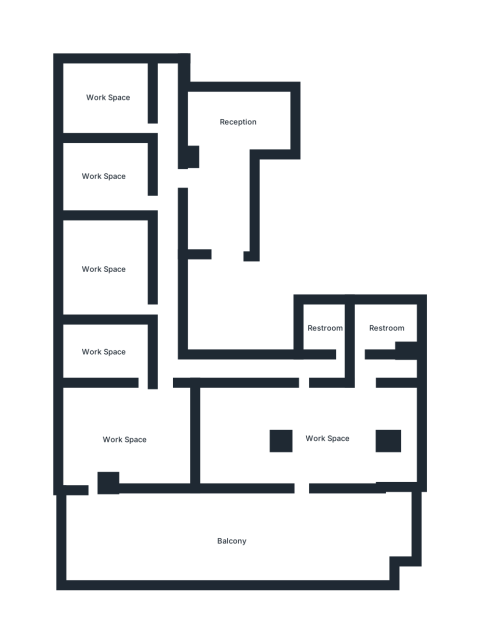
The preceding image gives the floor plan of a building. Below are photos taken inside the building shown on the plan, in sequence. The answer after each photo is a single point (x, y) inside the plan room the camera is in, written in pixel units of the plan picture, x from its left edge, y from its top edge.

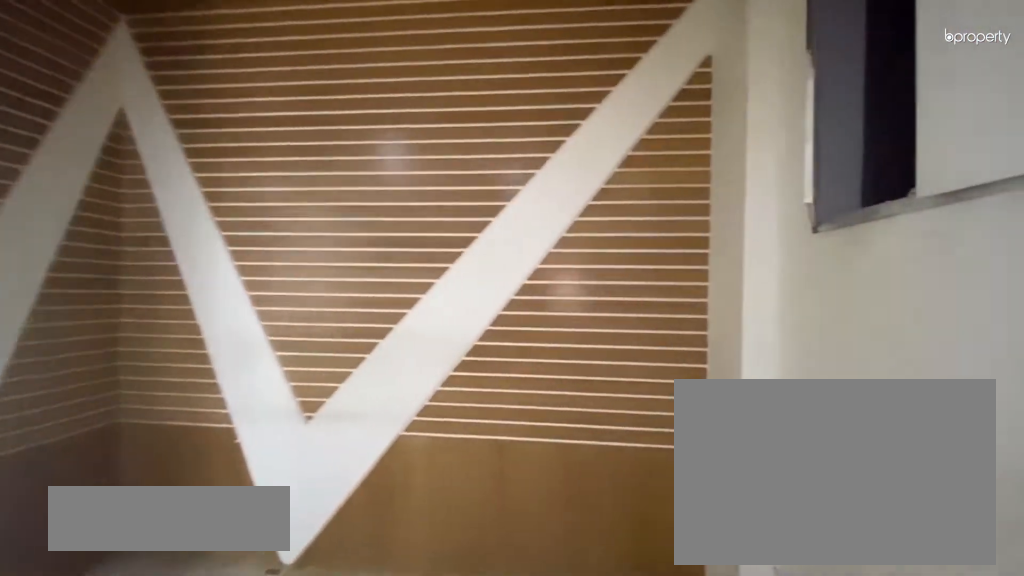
(224, 127)
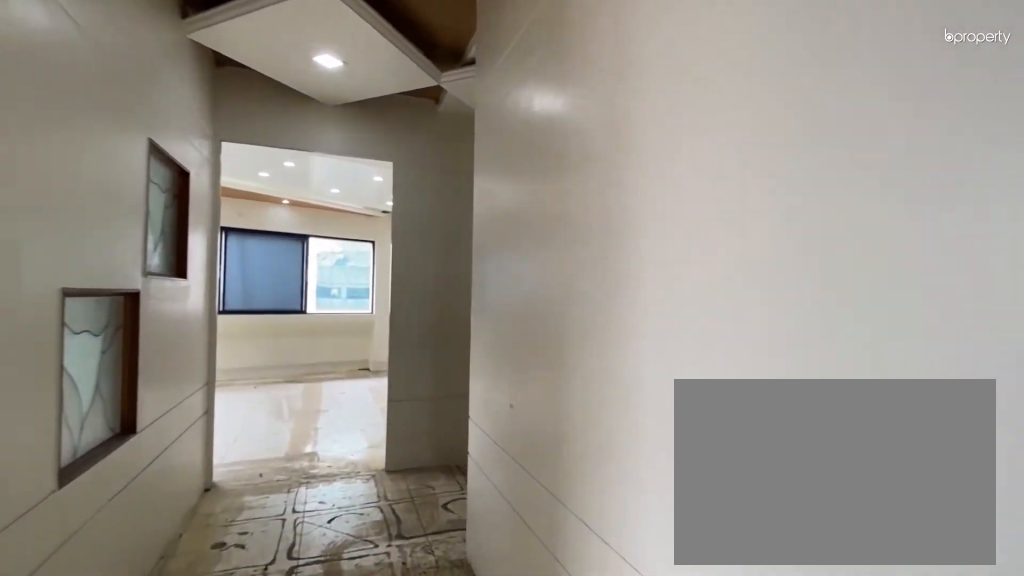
(168, 156)
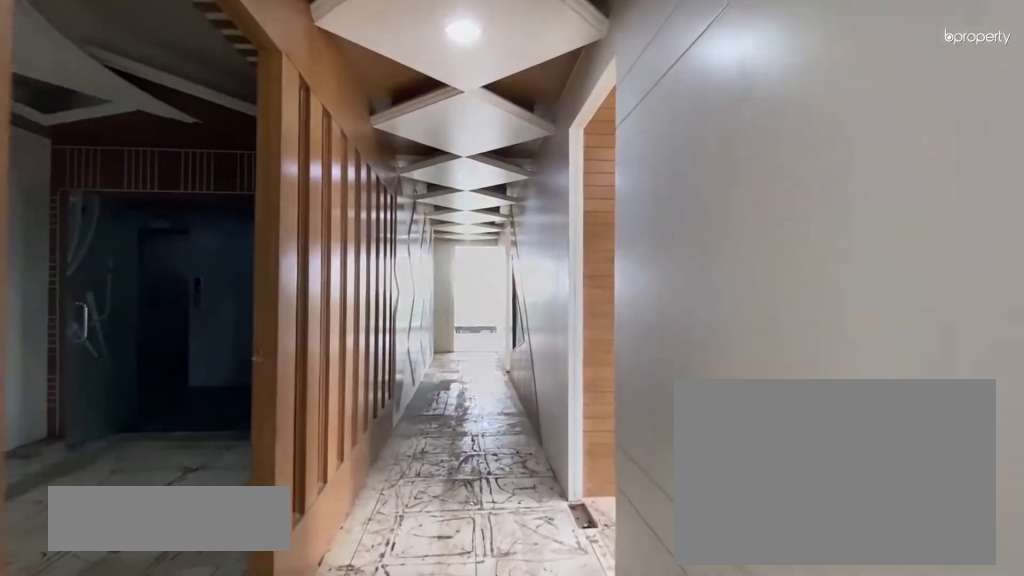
(167, 316)
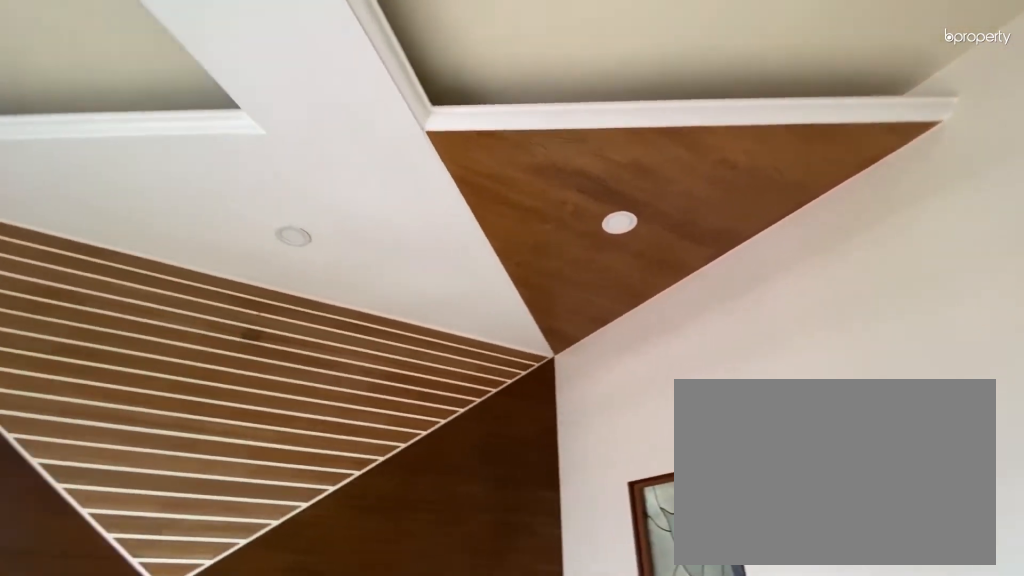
(107, 97)
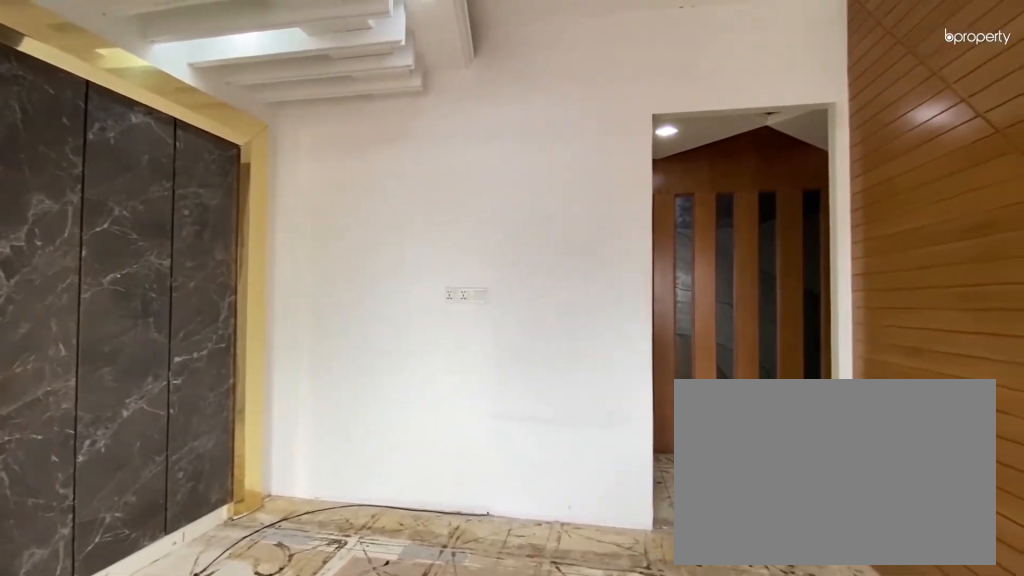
(106, 175)
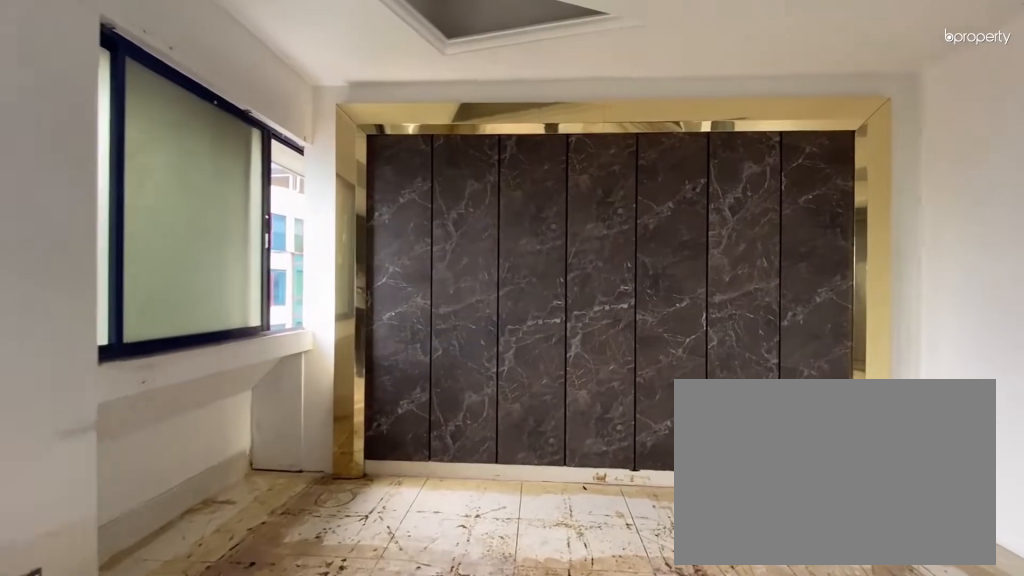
(104, 270)
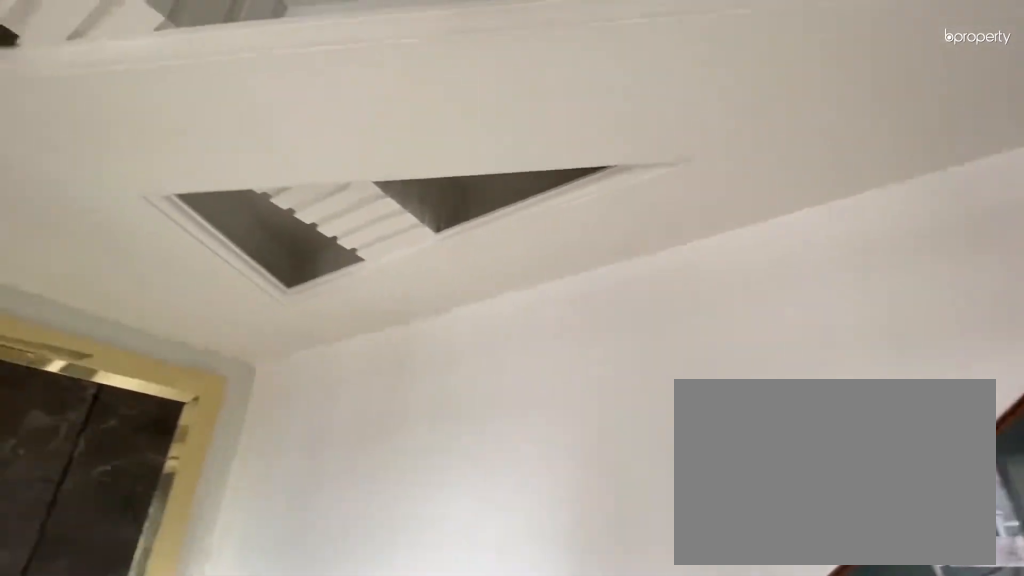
(104, 270)
